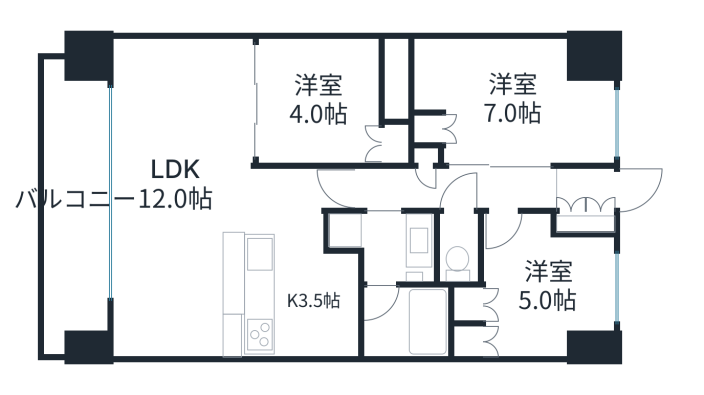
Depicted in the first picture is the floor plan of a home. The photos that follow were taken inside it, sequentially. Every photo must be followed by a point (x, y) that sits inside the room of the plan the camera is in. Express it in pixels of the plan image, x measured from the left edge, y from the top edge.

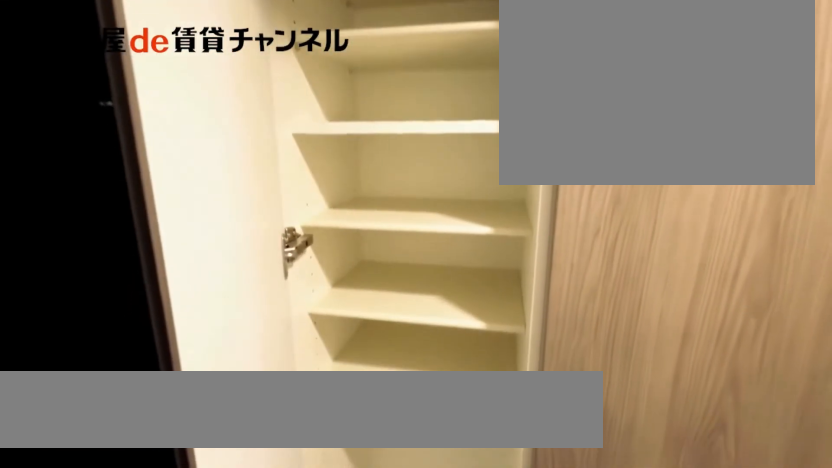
(586, 224)
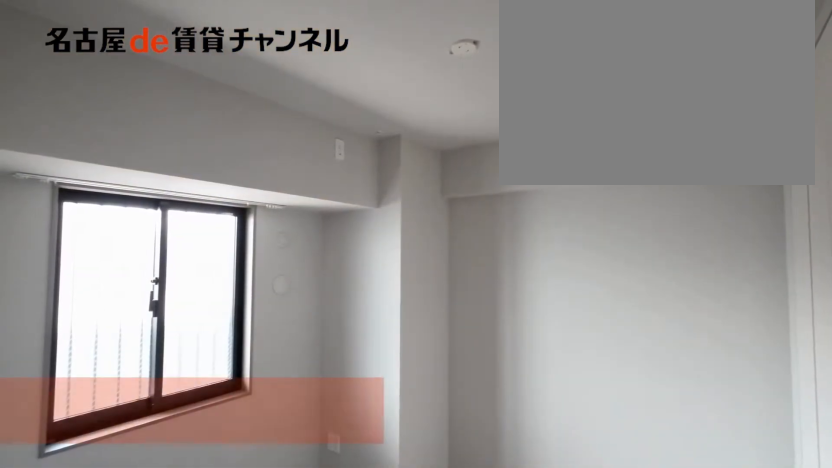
(547, 288)
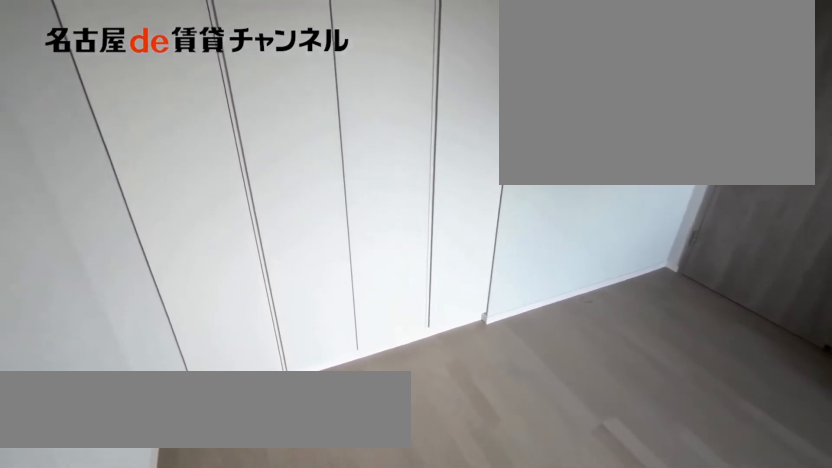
(547, 288)
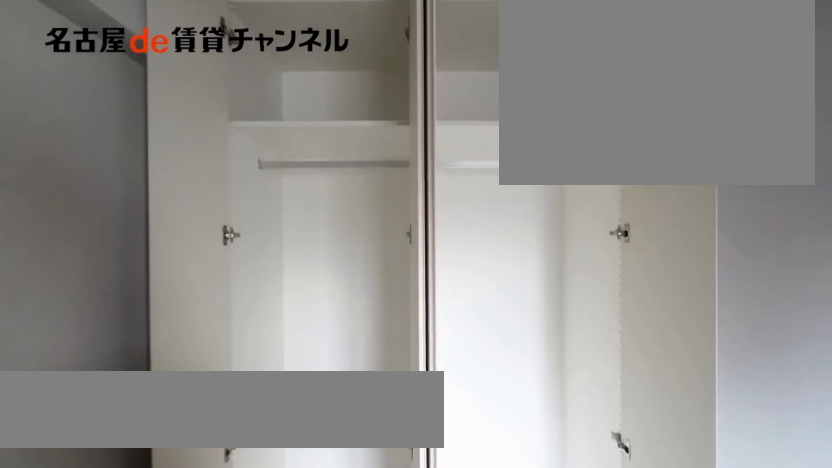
(468, 321)
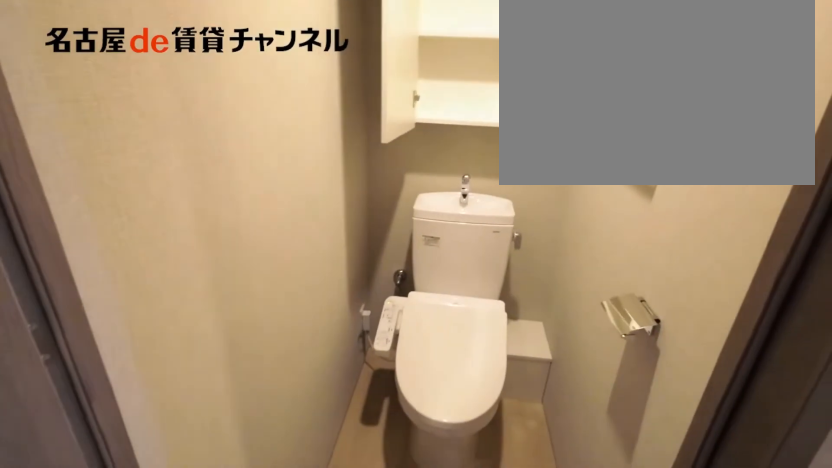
(460, 250)
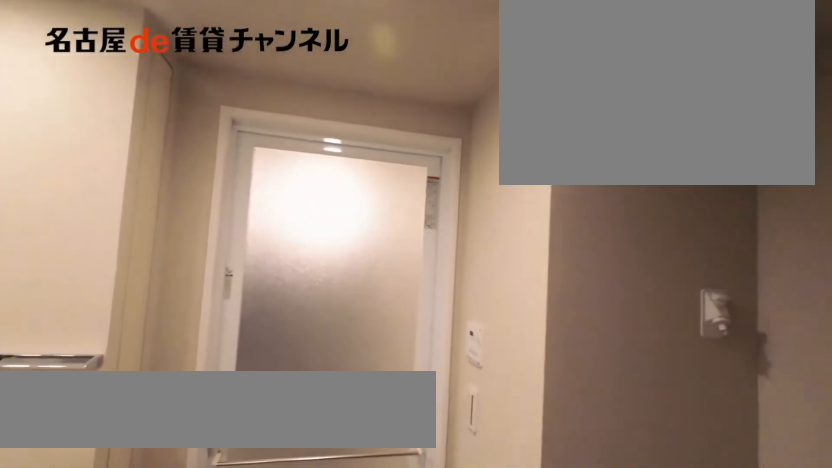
(387, 244)
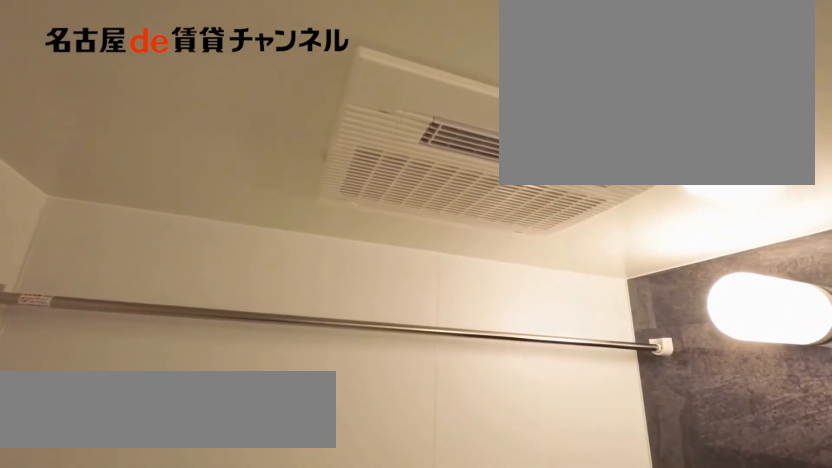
(402, 321)
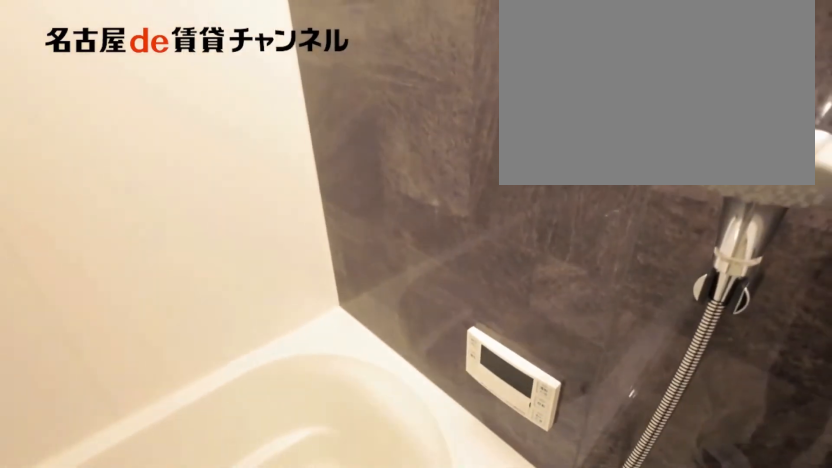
(402, 321)
